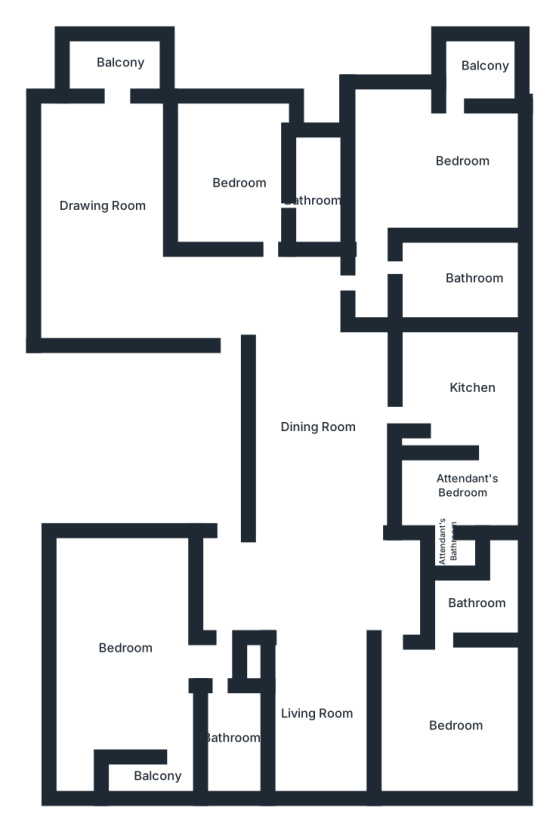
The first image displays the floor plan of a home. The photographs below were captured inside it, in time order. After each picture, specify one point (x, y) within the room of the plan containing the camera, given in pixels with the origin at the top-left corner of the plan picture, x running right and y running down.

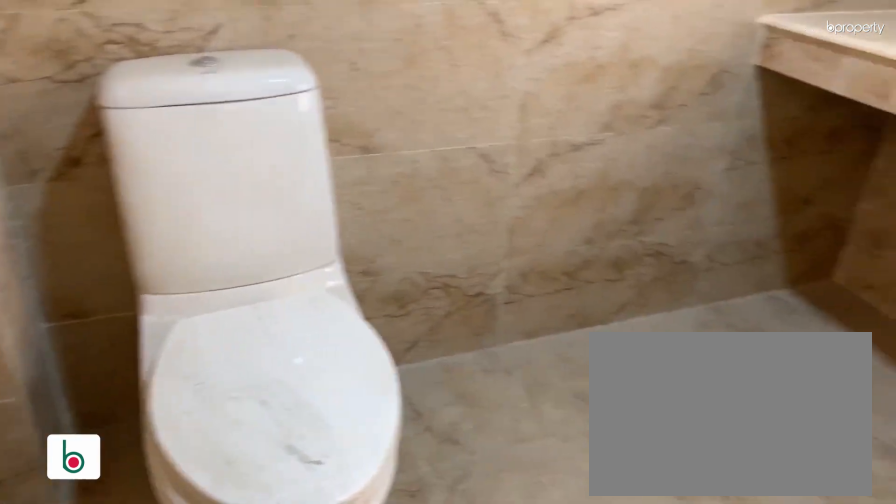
(450, 266)
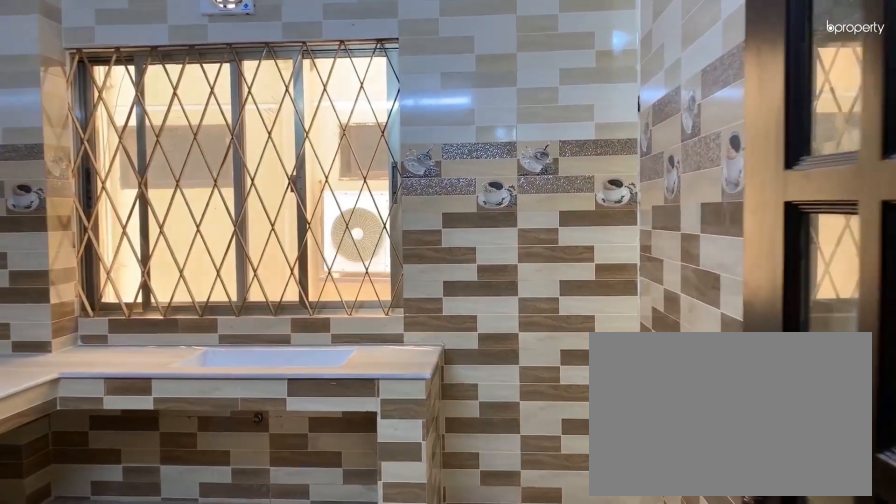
(445, 402)
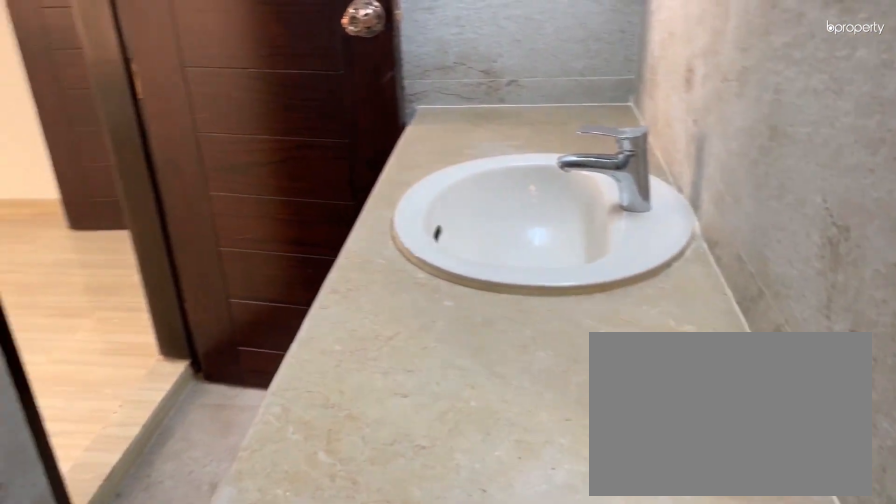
(475, 603)
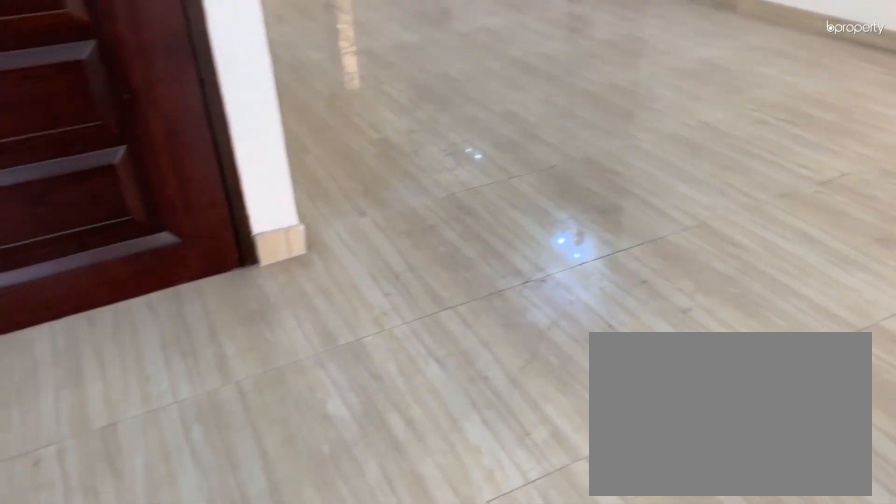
(311, 720)
